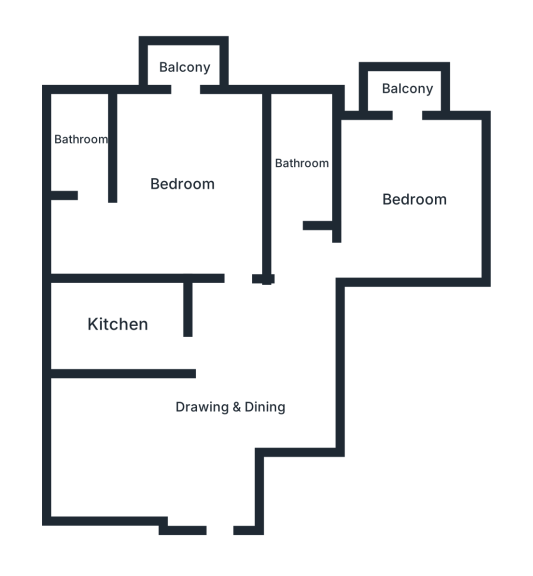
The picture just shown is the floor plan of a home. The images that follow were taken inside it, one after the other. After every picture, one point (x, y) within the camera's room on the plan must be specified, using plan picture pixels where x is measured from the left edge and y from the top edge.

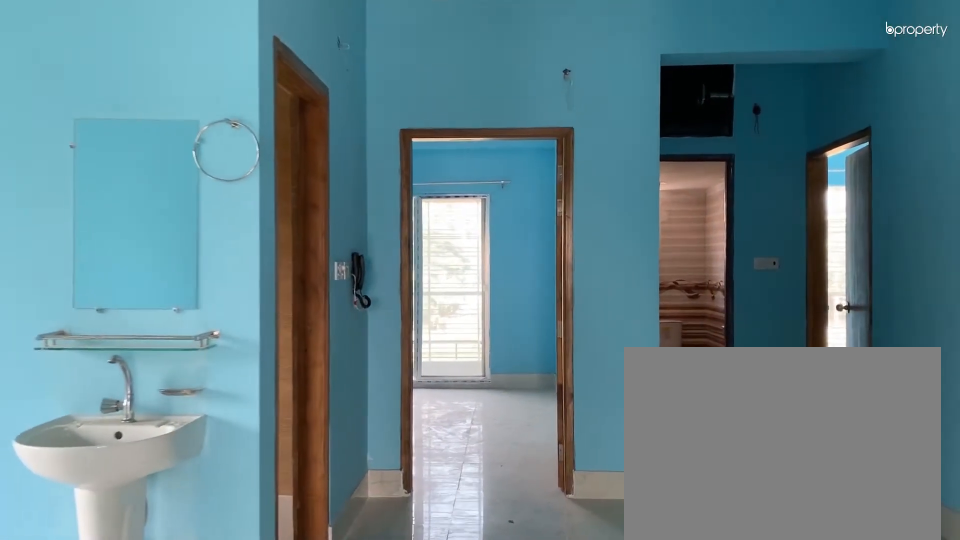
(232, 402)
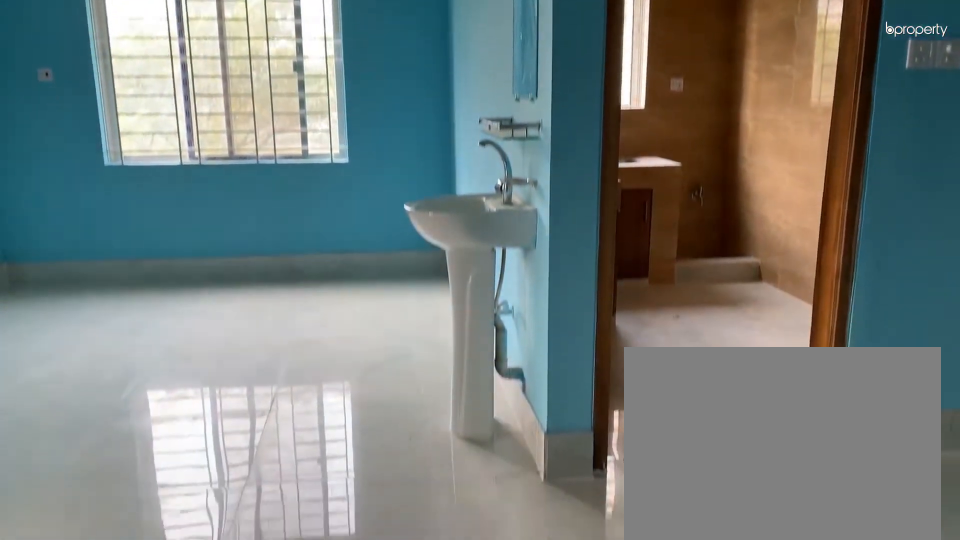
(226, 403)
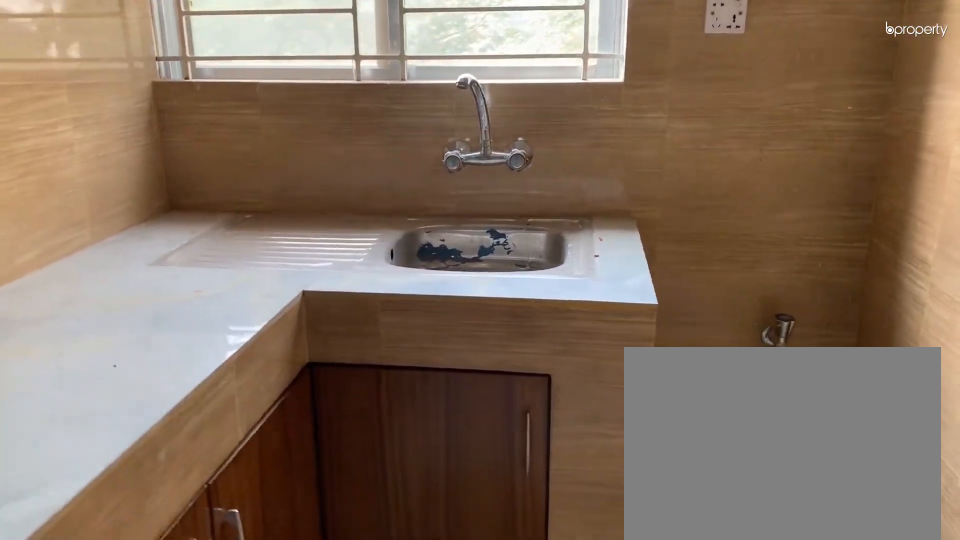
(112, 320)
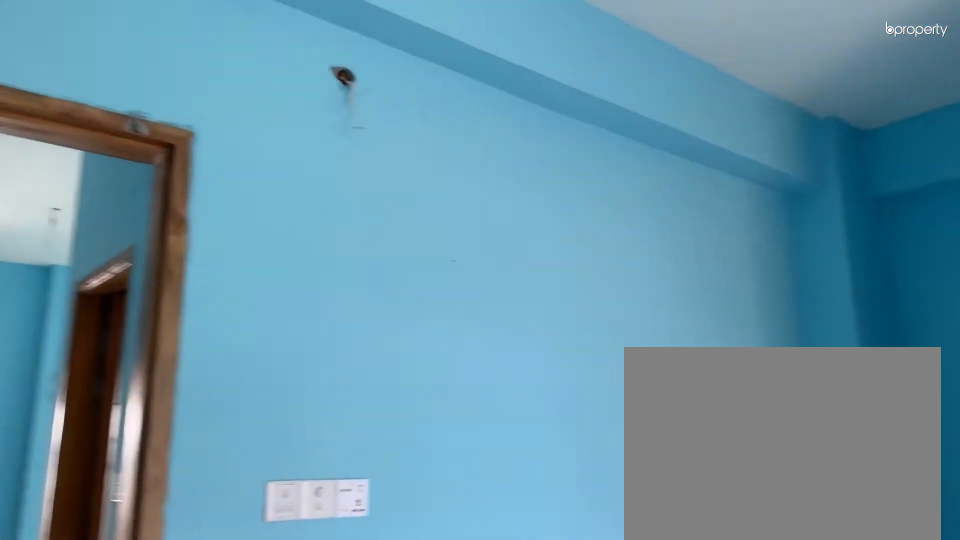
(183, 180)
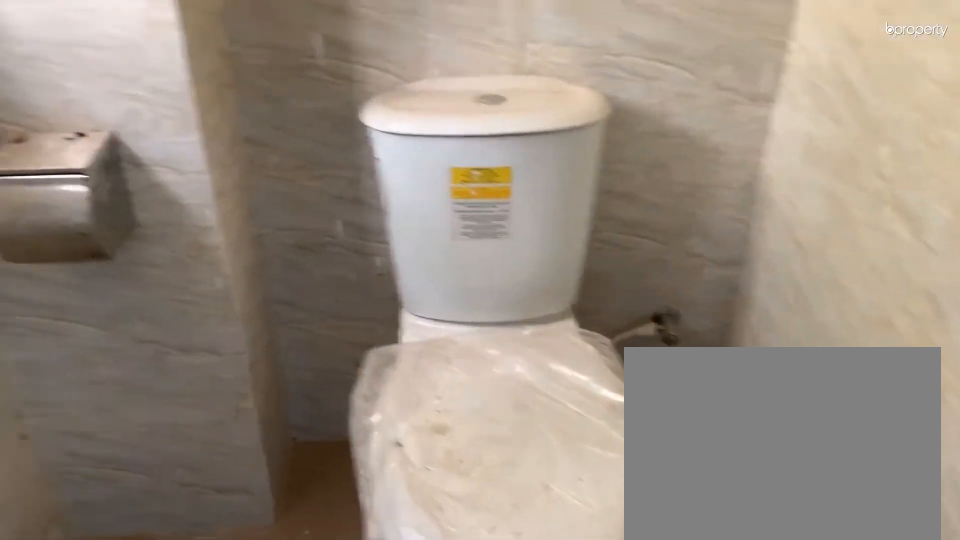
(71, 139)
